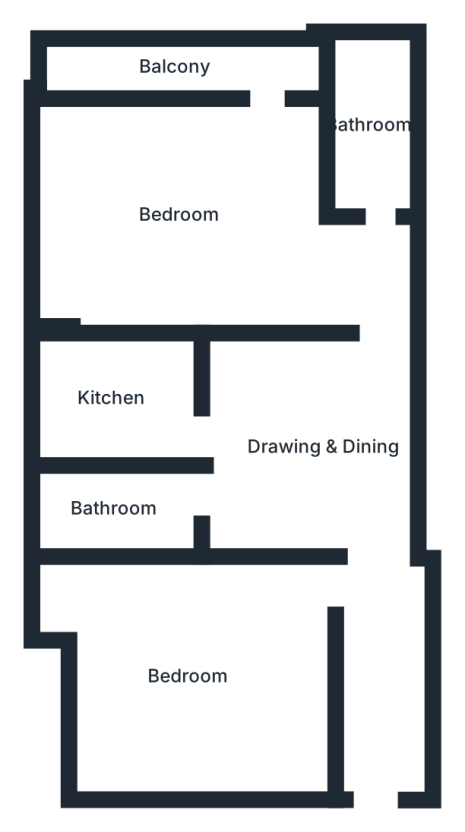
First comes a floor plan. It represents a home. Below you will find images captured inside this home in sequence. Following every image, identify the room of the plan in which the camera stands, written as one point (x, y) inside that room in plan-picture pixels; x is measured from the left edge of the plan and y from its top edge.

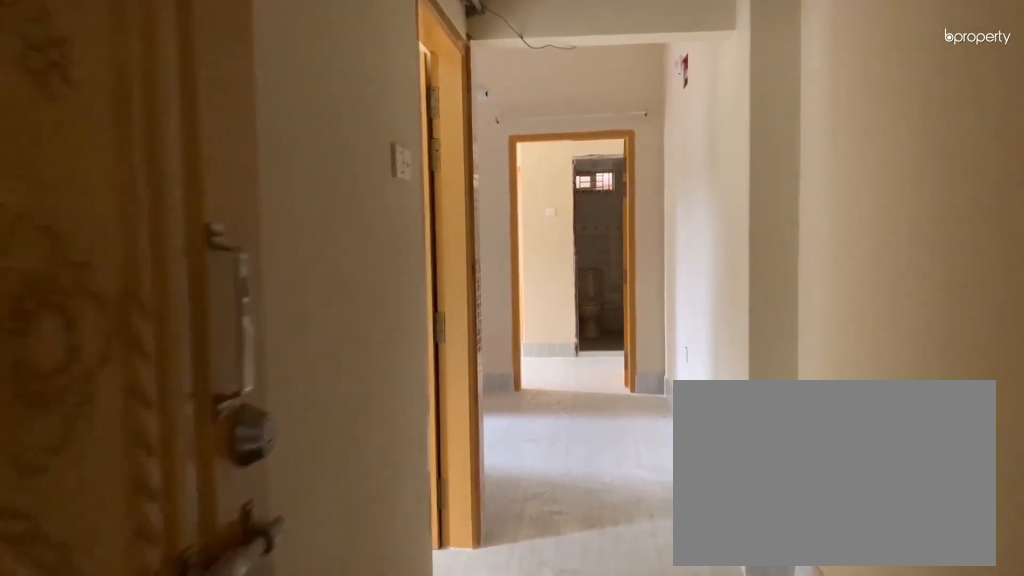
(380, 718)
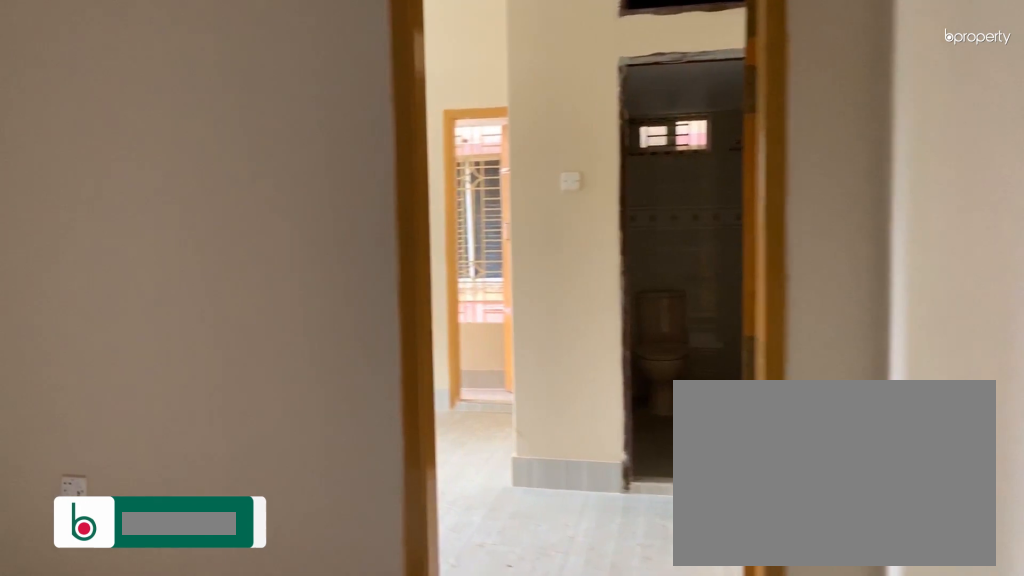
(275, 416)
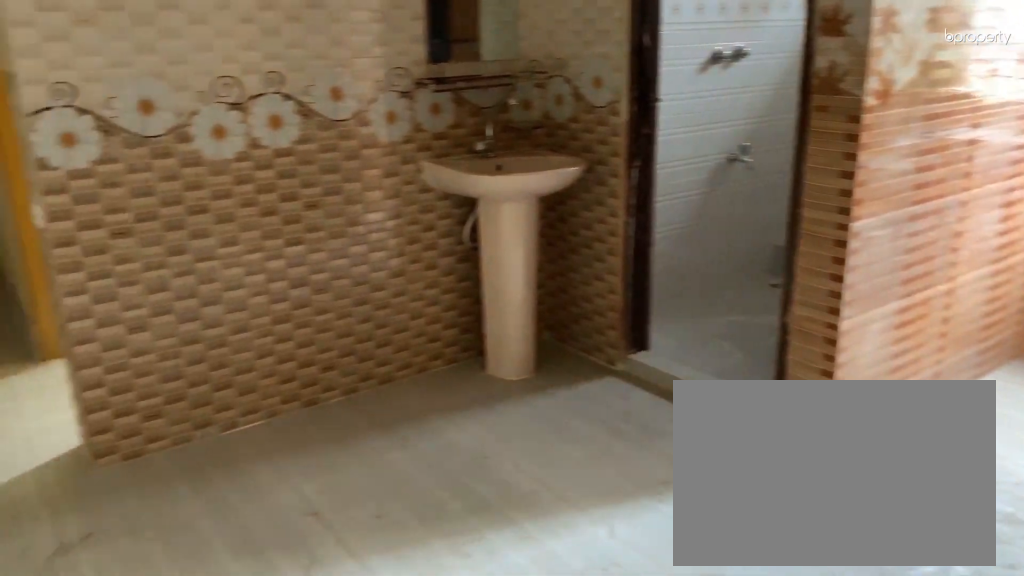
(275, 416)
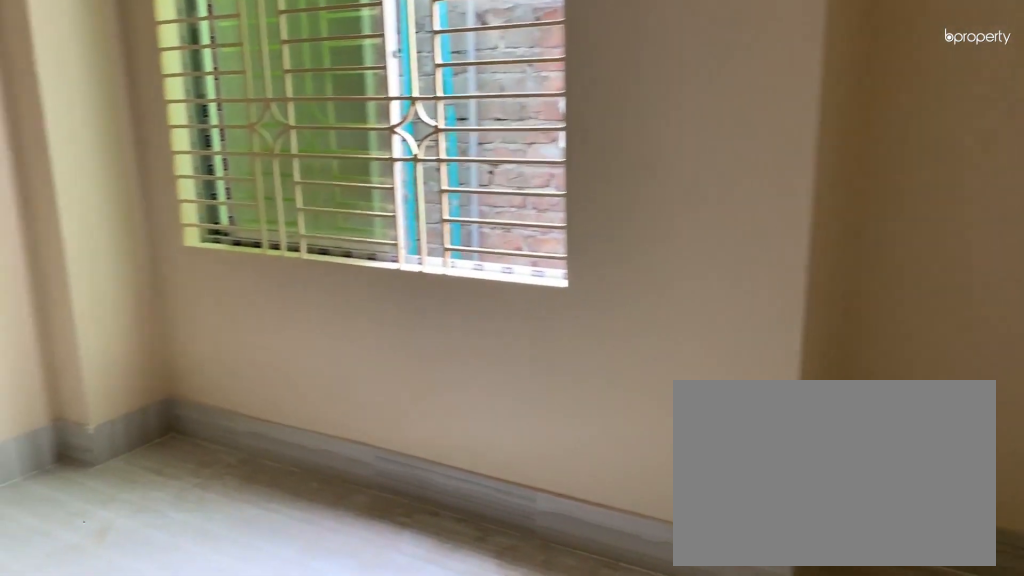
(206, 684)
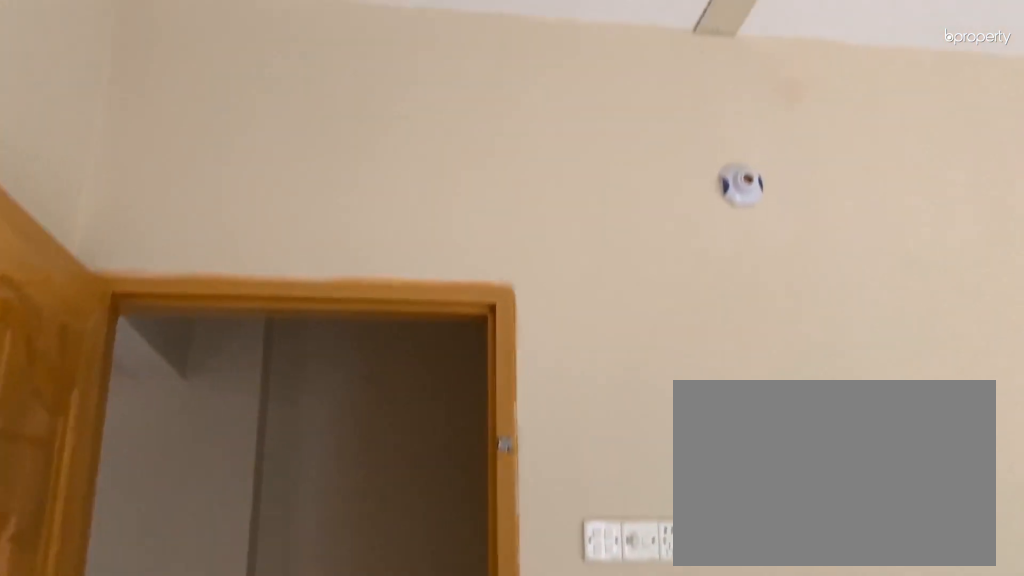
(206, 684)
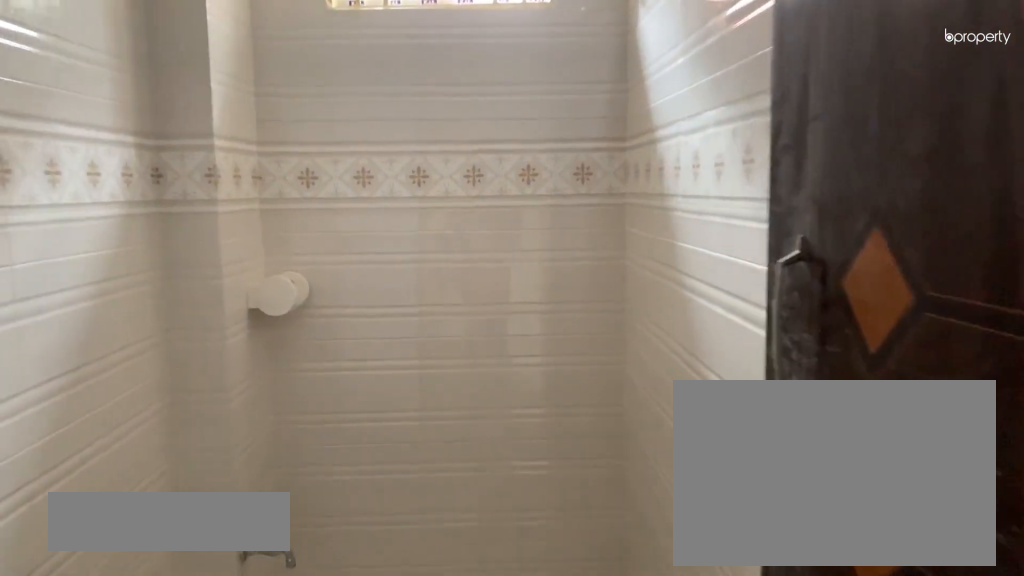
(166, 513)
